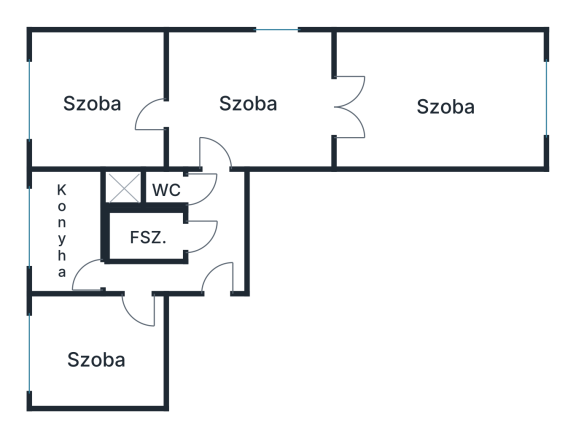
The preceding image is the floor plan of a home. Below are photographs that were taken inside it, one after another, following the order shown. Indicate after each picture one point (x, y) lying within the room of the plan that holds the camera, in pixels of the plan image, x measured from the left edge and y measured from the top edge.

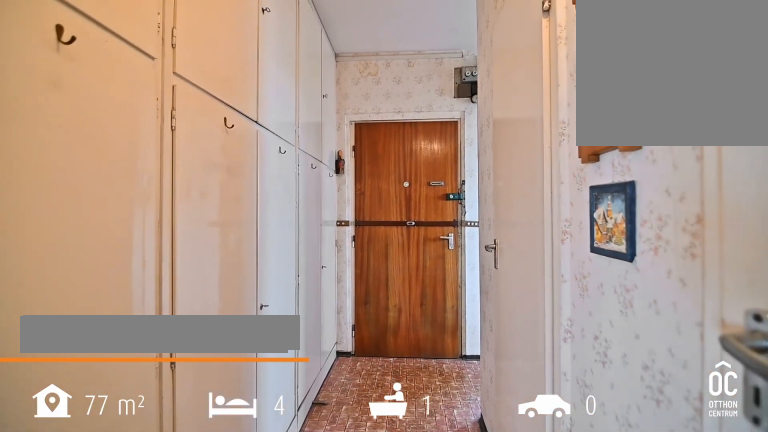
(213, 231)
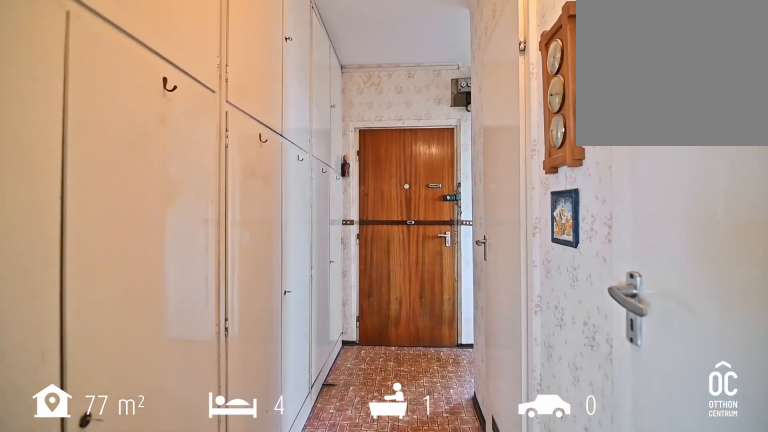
(213, 231)
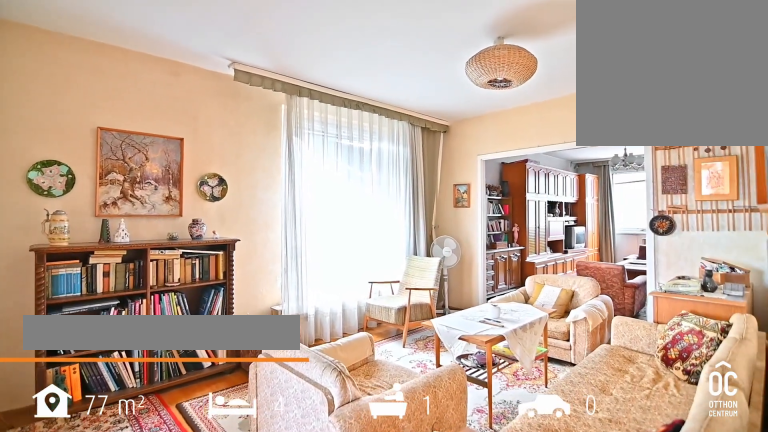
(250, 103)
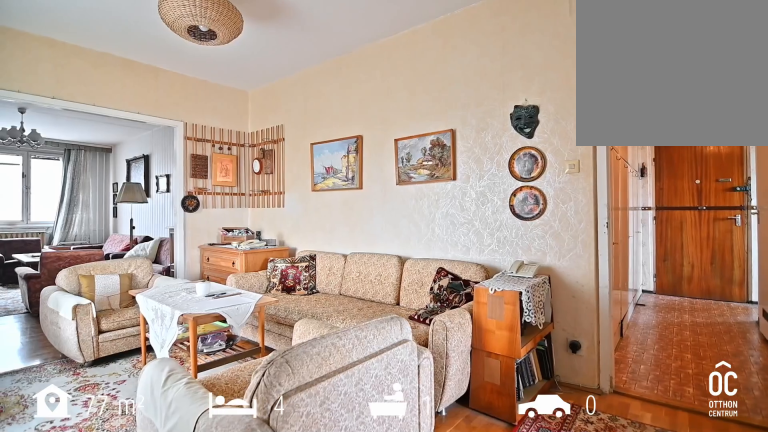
(250, 103)
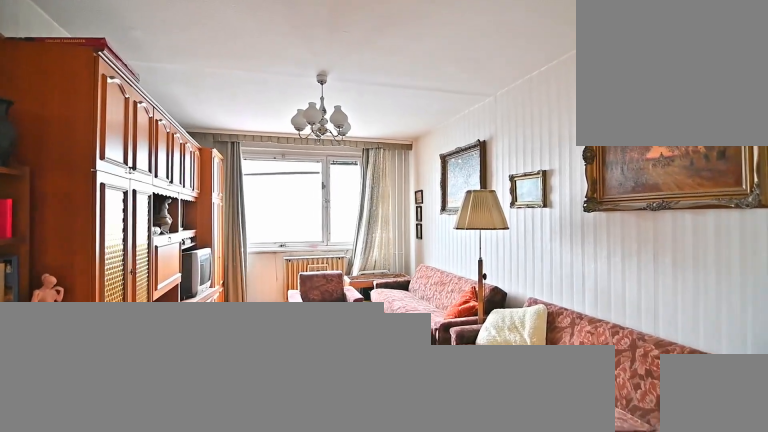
(442, 103)
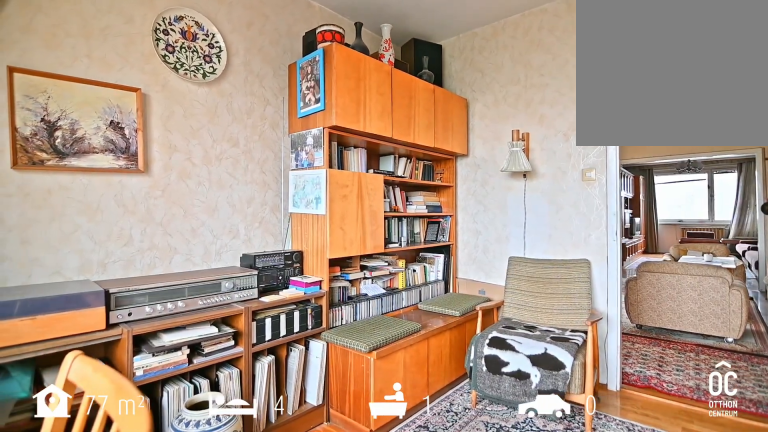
(96, 102)
